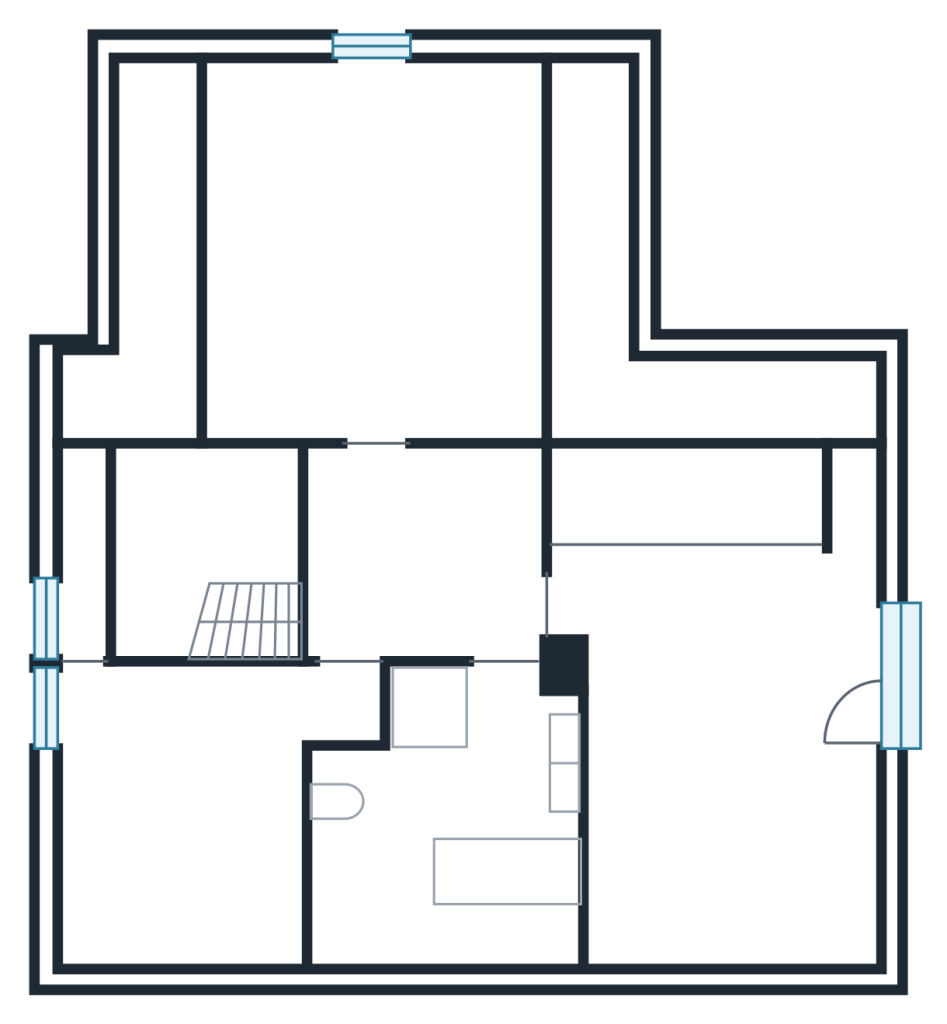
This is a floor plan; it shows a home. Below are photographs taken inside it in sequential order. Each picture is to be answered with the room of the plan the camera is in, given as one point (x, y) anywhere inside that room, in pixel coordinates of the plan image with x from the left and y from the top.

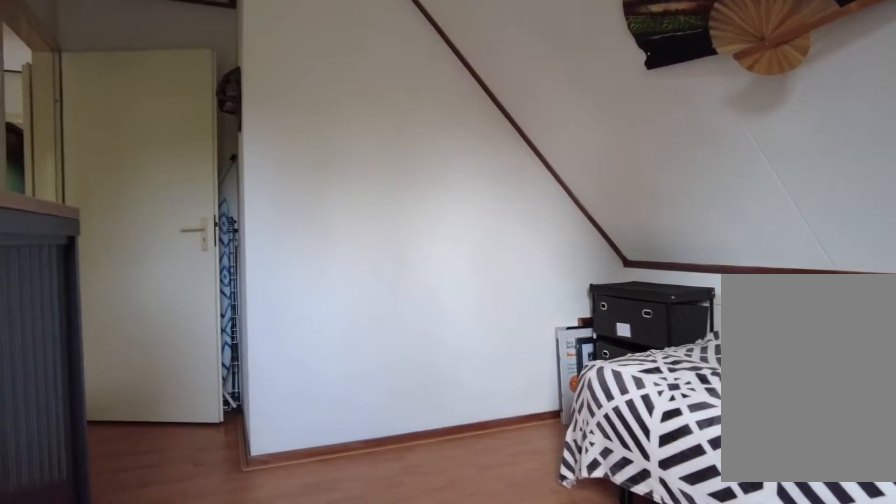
(198, 760)
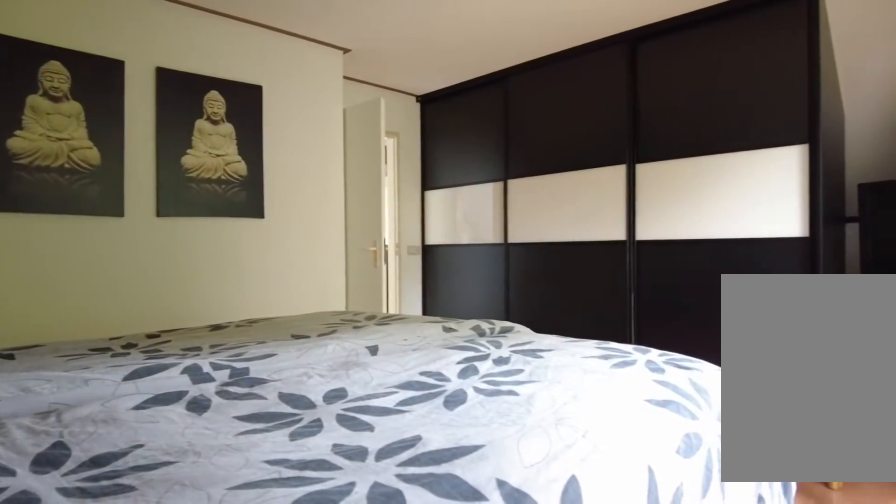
(733, 695)
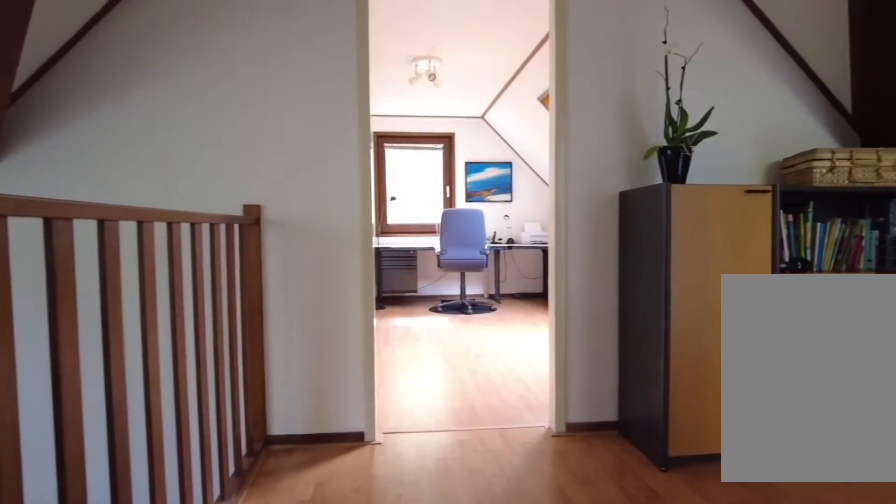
(426, 556)
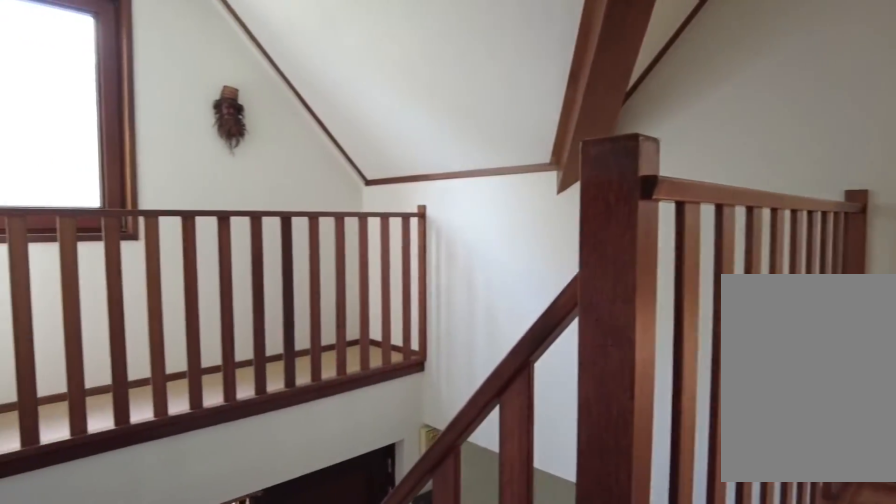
(426, 556)
